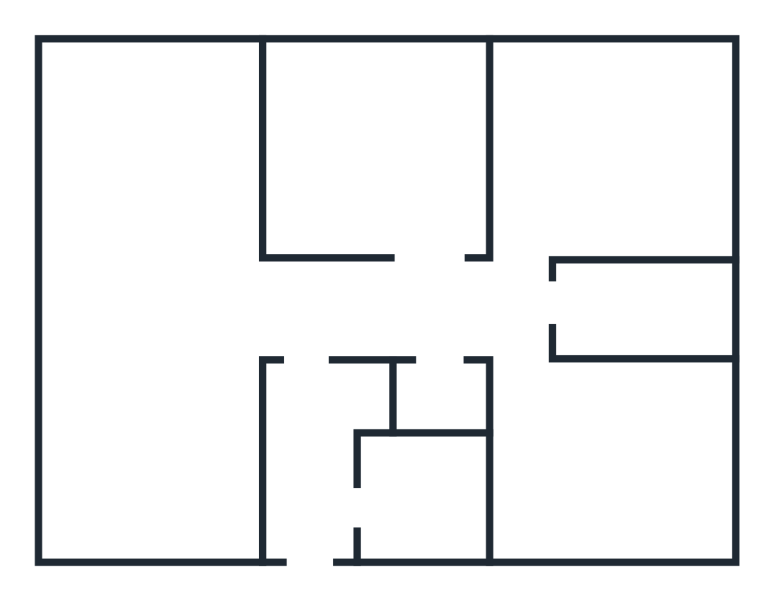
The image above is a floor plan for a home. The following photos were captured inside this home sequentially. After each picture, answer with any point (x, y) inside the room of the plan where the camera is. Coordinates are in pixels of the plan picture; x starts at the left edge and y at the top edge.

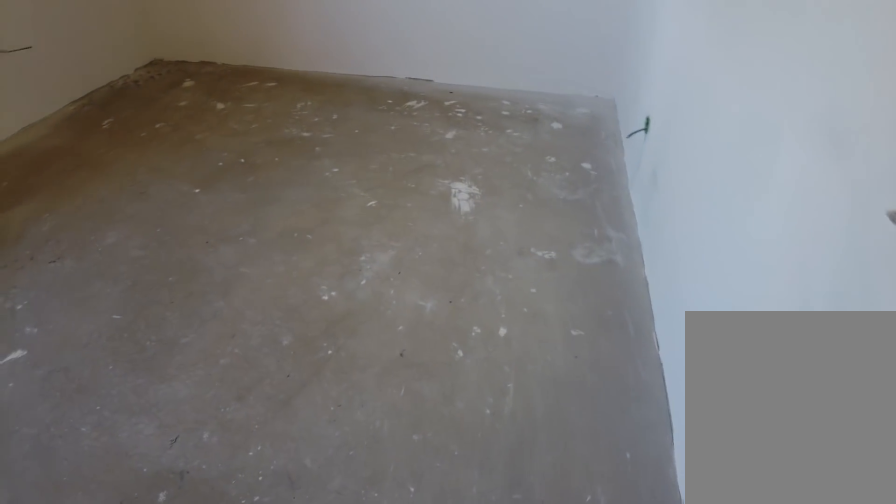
(539, 213)
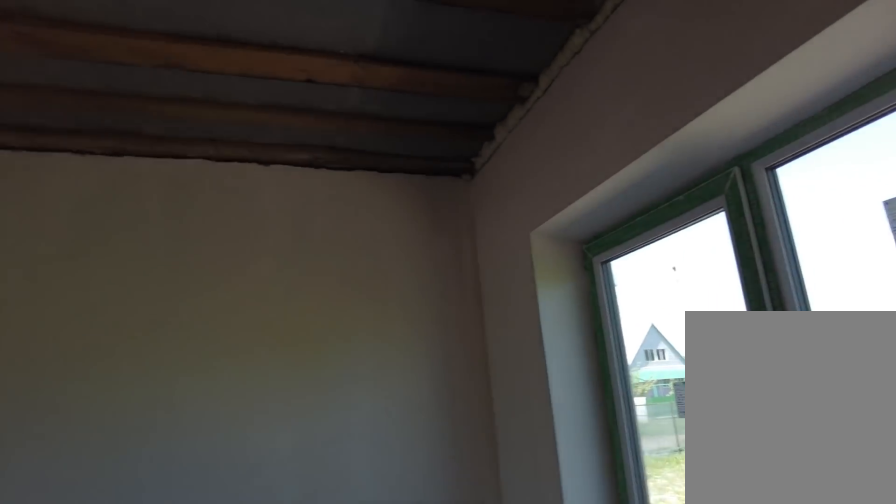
(539, 213)
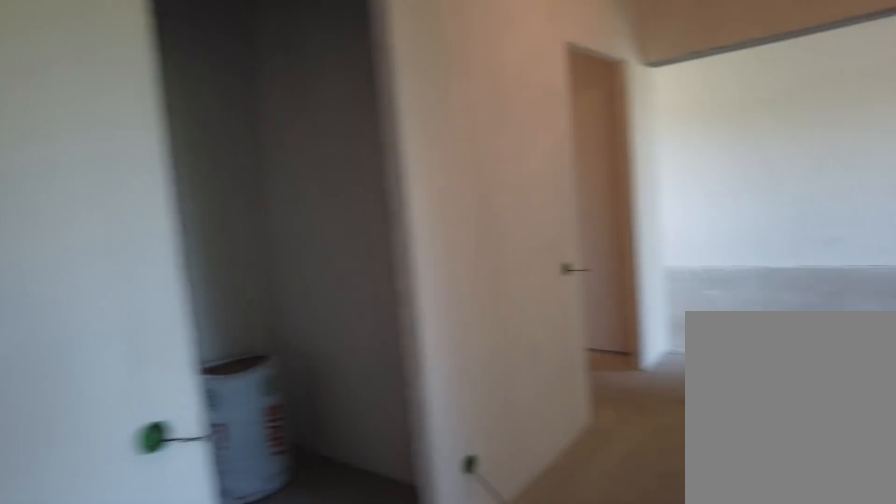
(511, 306)
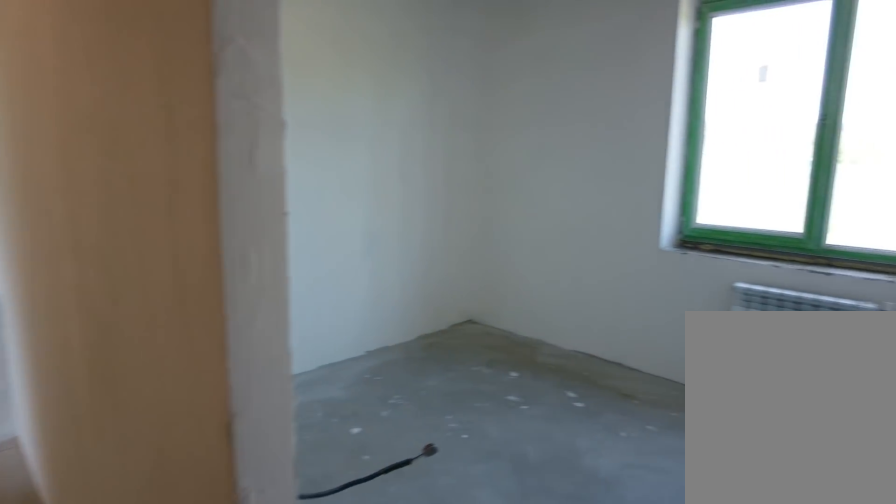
(437, 324)
